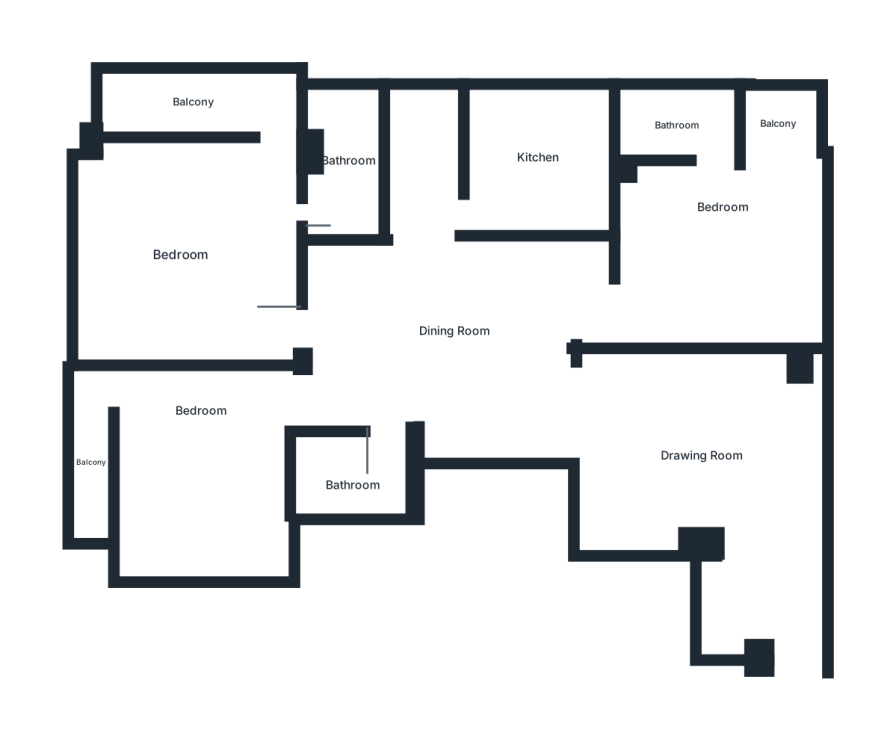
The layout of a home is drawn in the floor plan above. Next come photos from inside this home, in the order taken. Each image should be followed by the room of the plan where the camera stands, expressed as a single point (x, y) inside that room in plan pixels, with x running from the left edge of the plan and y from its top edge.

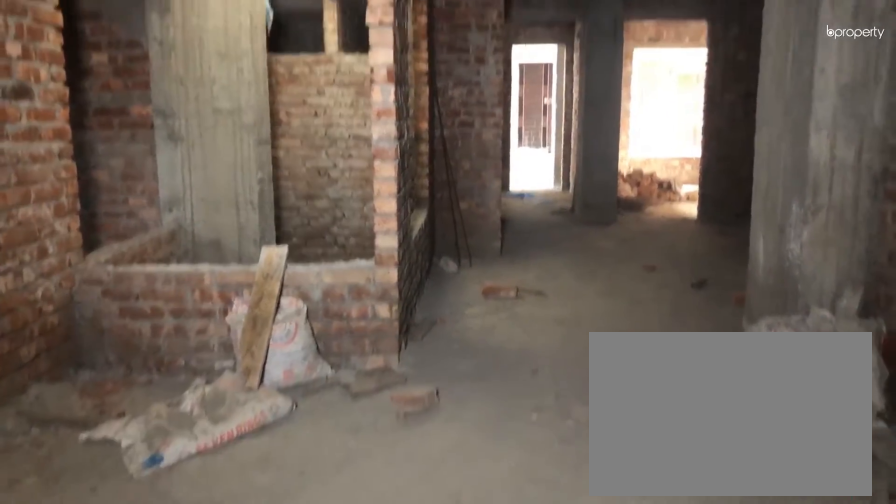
(710, 456)
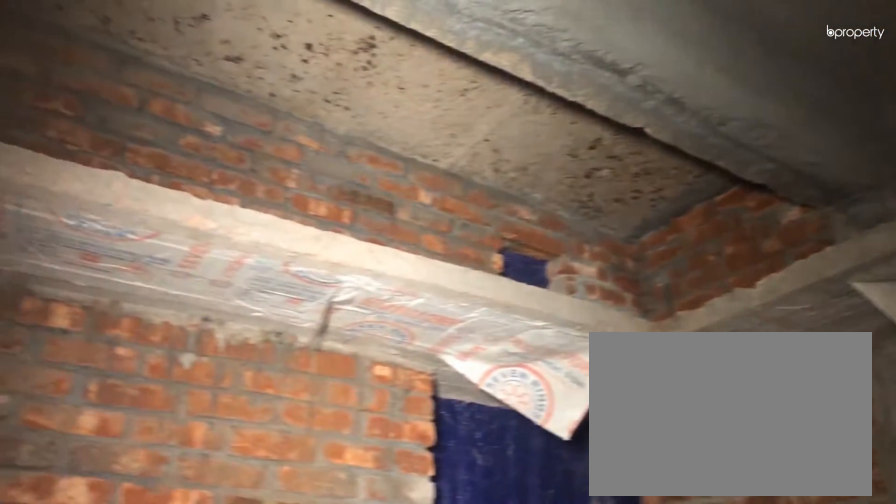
(543, 158)
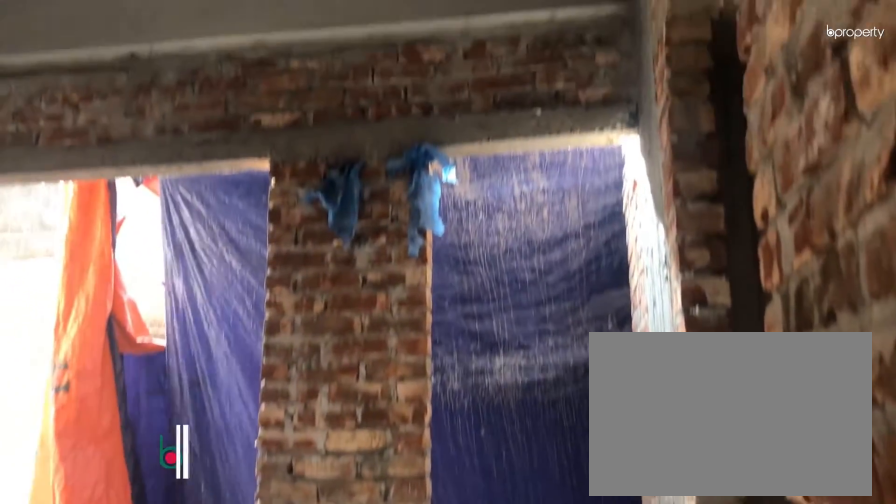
(180, 252)
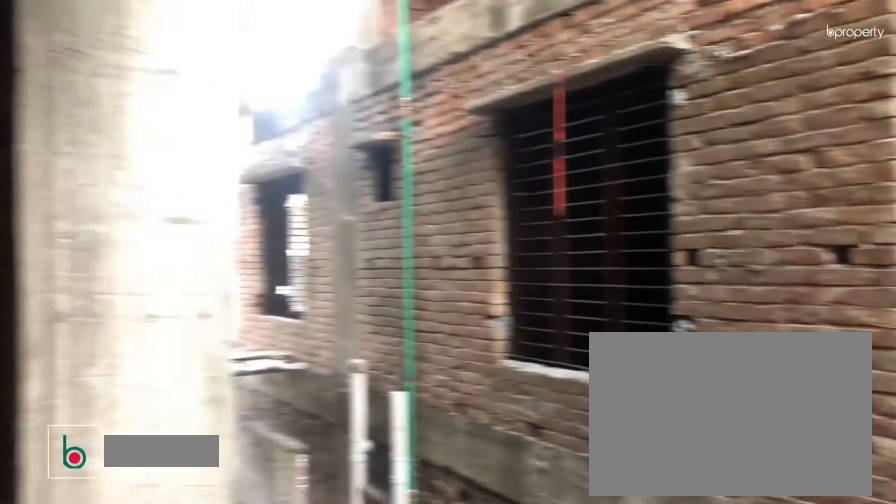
(96, 465)
